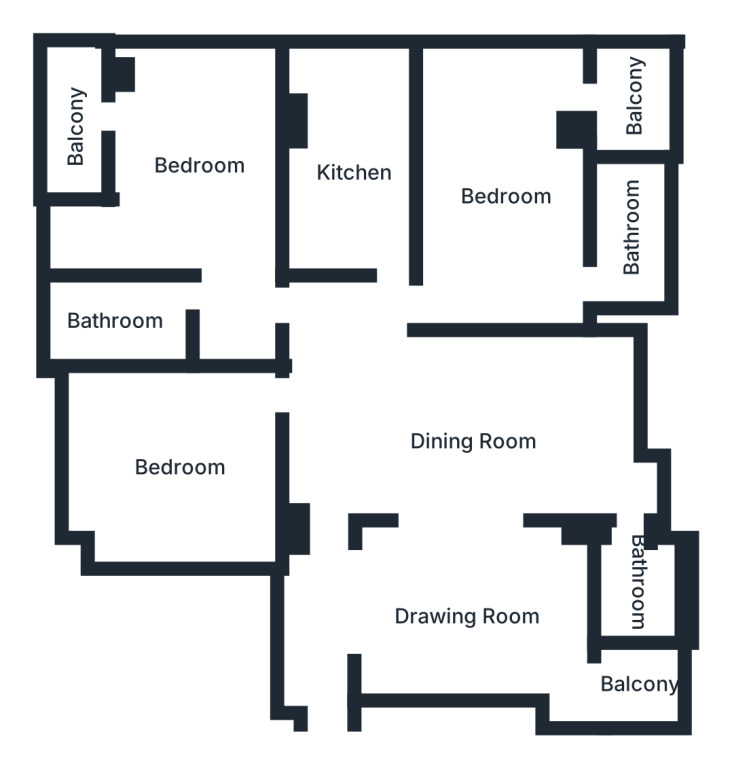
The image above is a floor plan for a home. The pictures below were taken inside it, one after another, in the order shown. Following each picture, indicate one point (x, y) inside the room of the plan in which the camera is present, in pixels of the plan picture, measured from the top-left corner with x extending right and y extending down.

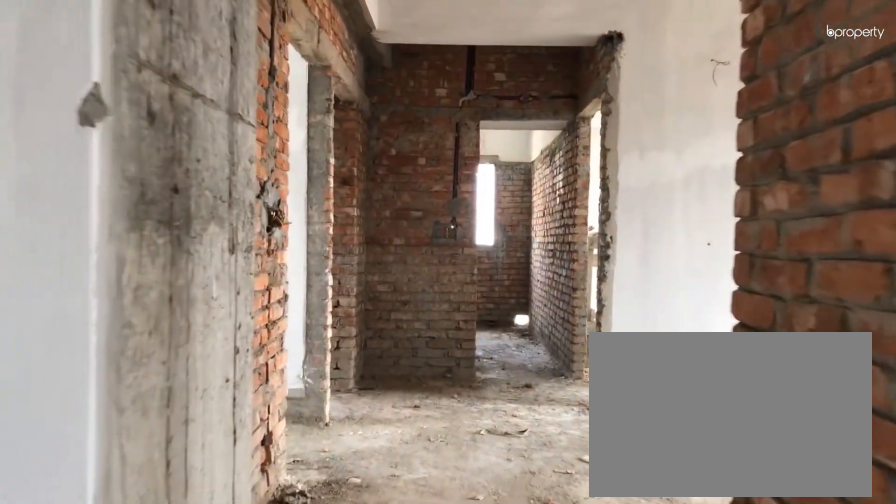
(483, 436)
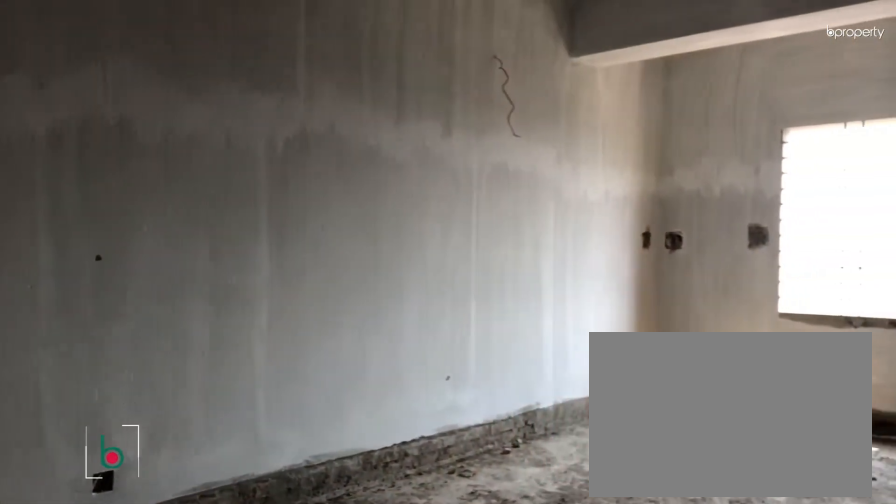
(483, 436)
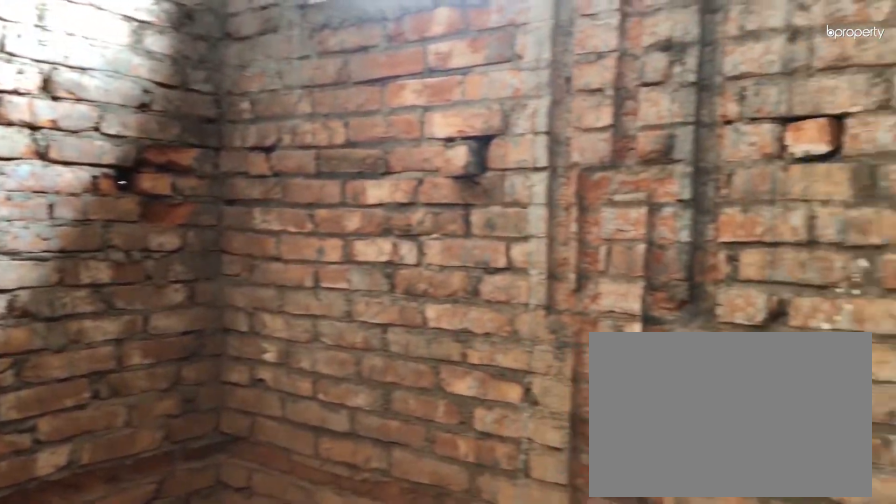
(638, 589)
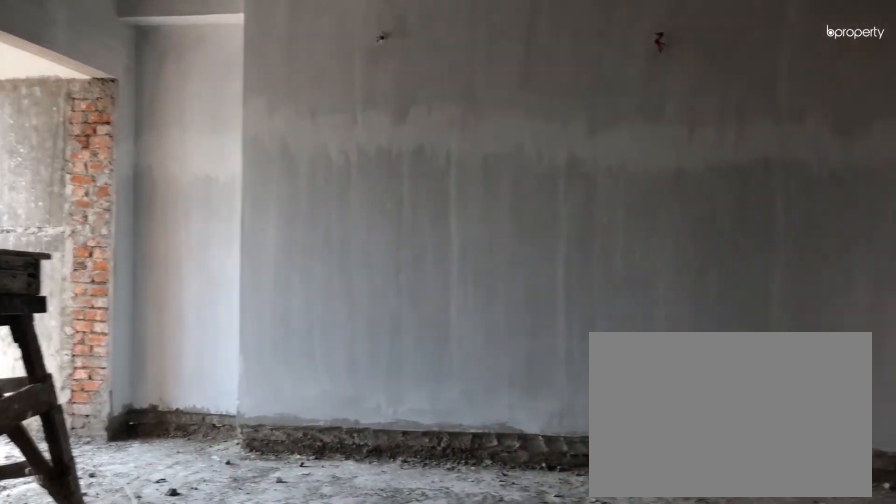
(466, 619)
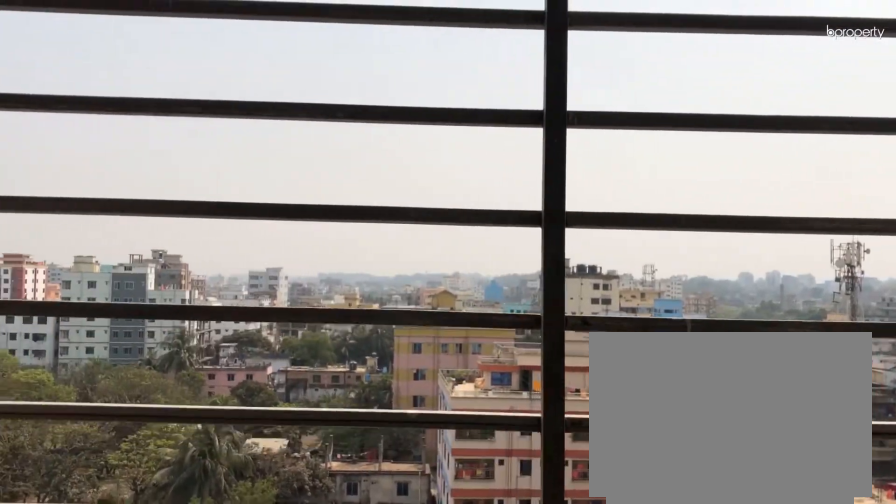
(641, 687)
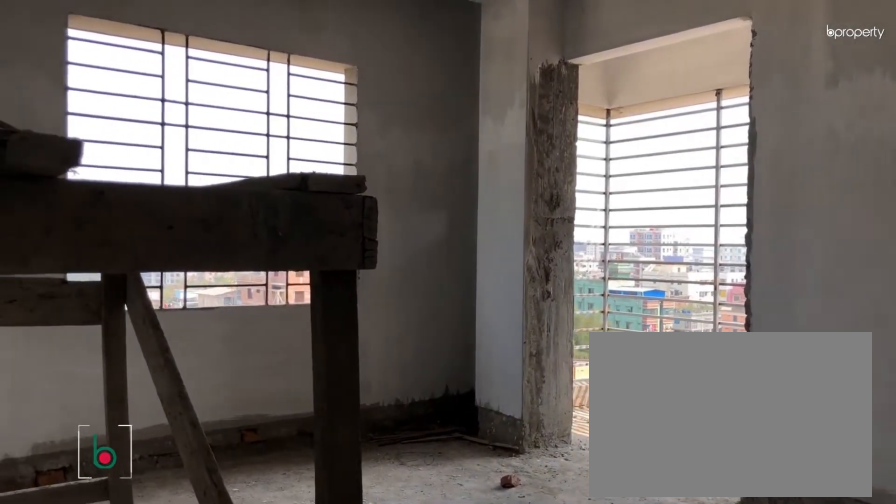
(519, 190)
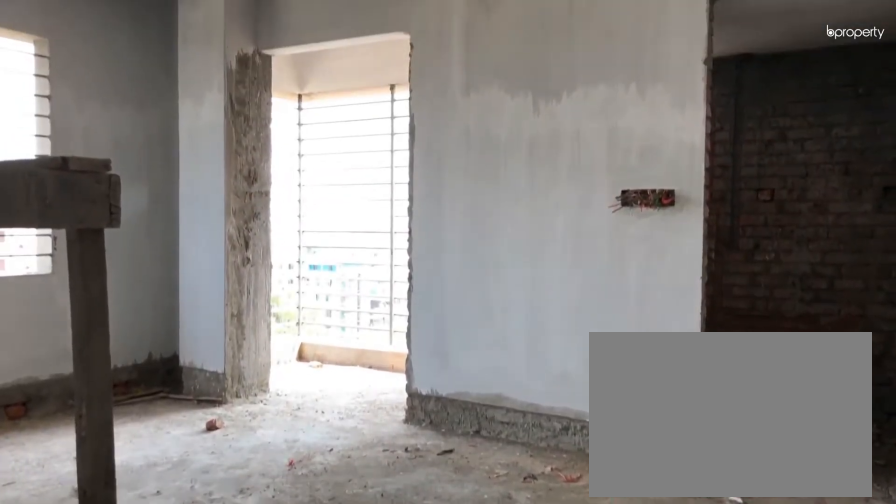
(519, 190)
